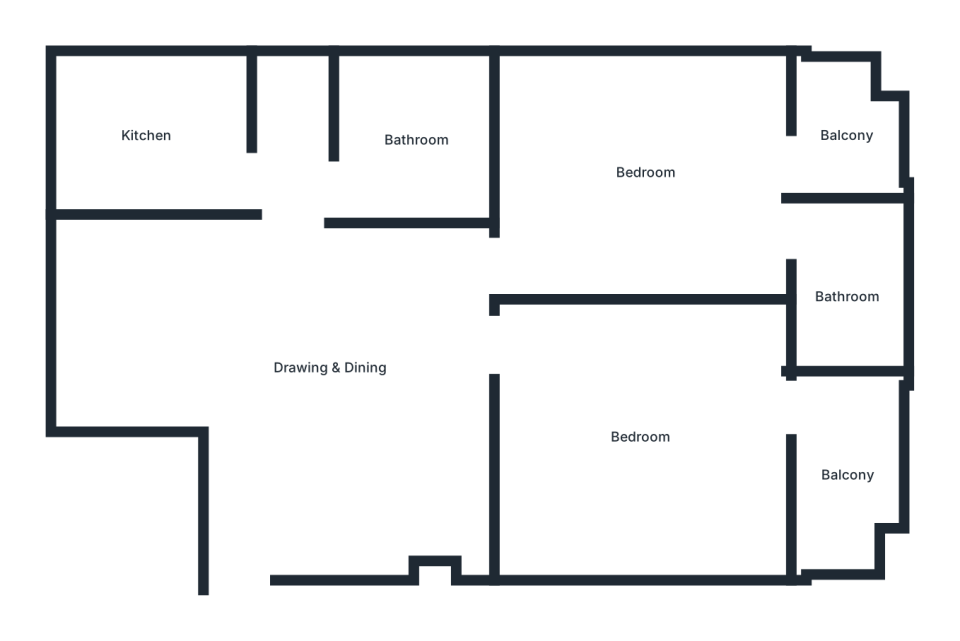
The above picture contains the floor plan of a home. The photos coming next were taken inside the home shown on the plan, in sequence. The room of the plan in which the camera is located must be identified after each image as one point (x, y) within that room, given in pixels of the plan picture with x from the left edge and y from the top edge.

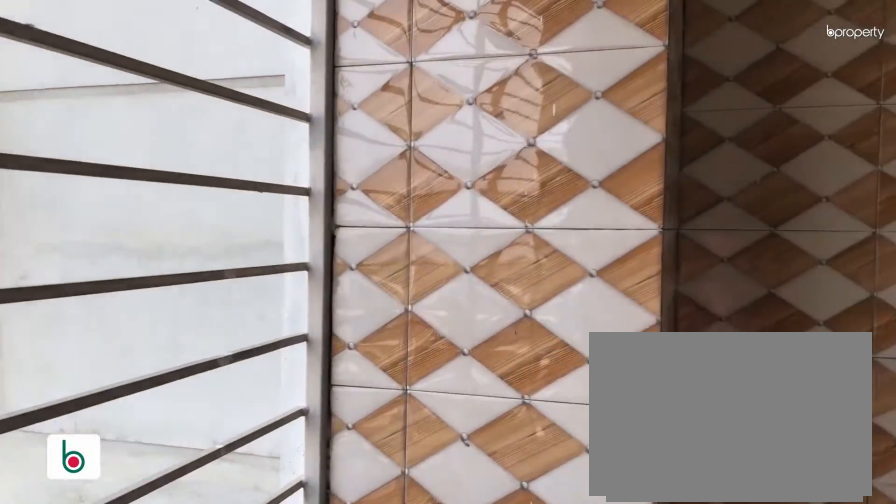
(846, 477)
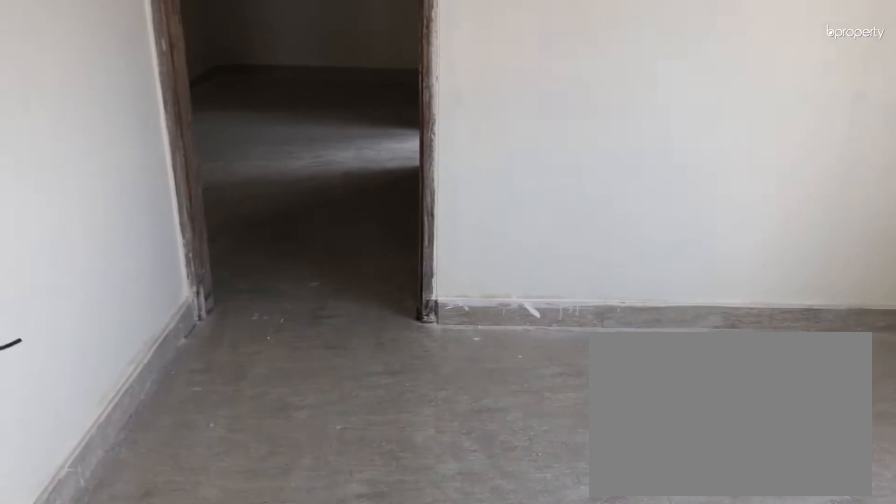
(645, 173)
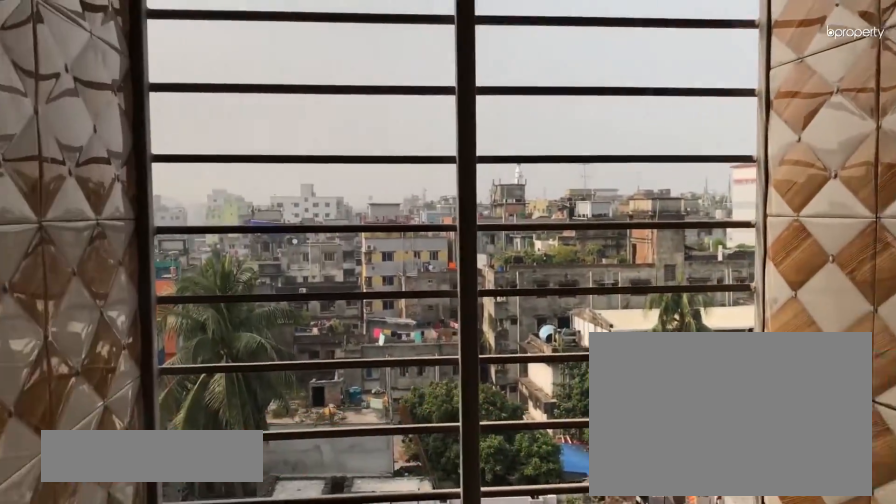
(849, 135)
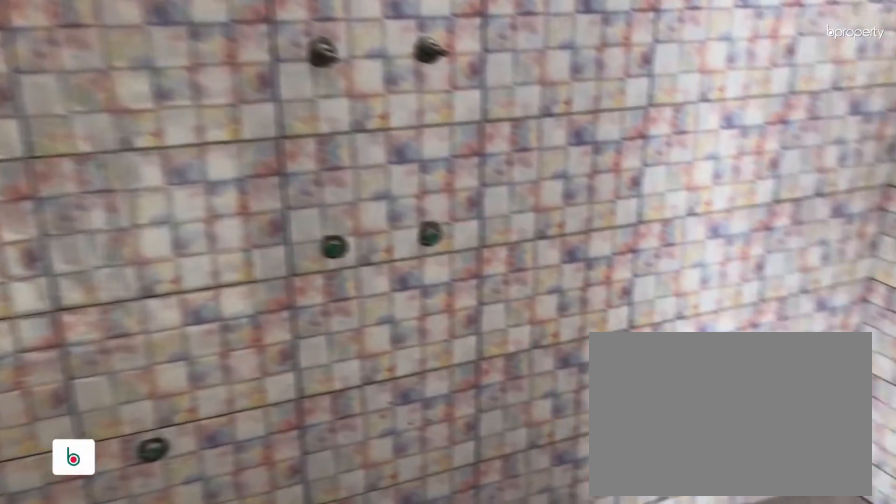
(847, 298)
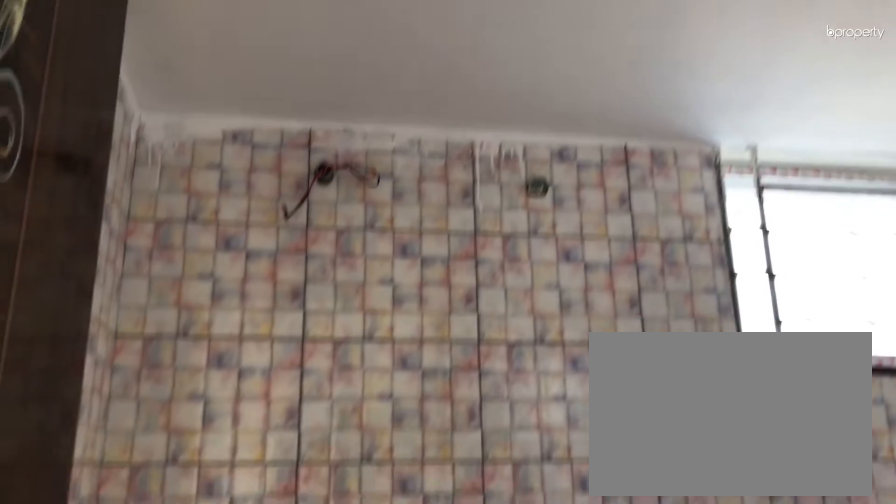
(847, 298)
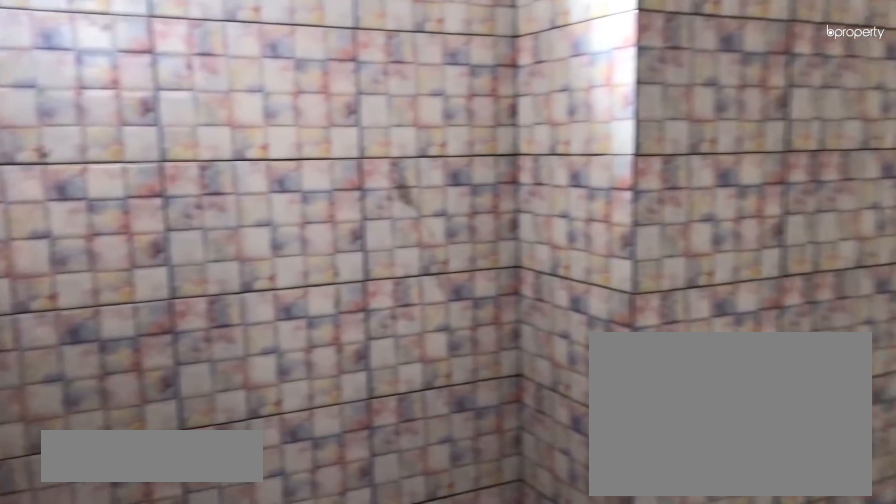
(419, 139)
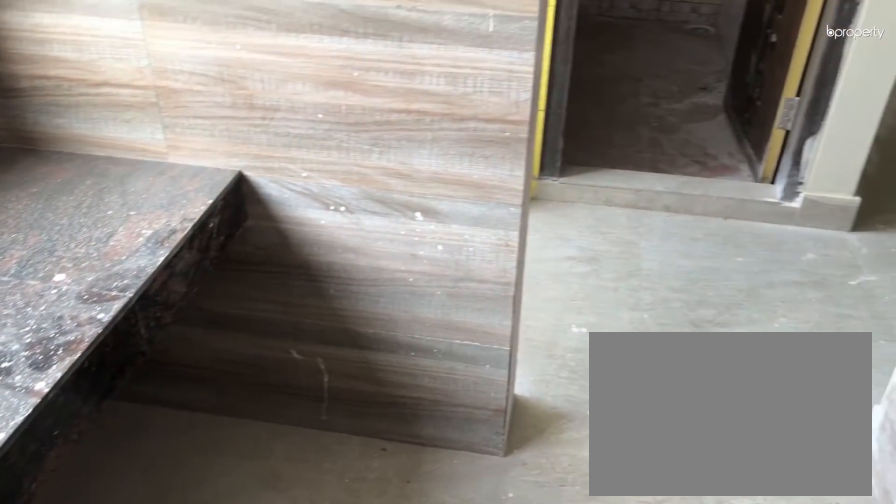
(144, 134)
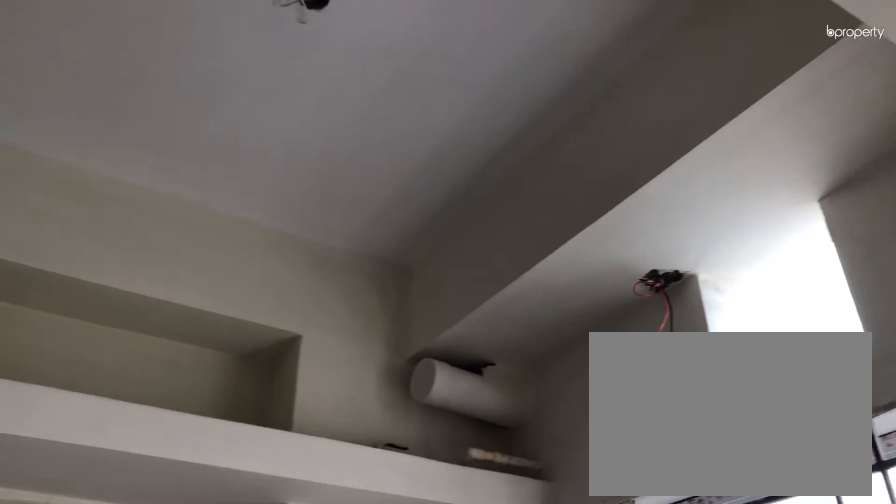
(144, 134)
